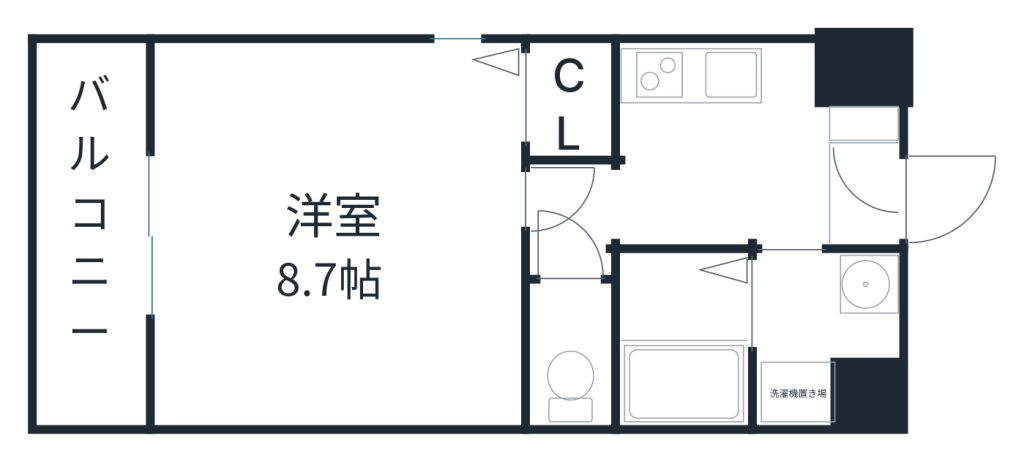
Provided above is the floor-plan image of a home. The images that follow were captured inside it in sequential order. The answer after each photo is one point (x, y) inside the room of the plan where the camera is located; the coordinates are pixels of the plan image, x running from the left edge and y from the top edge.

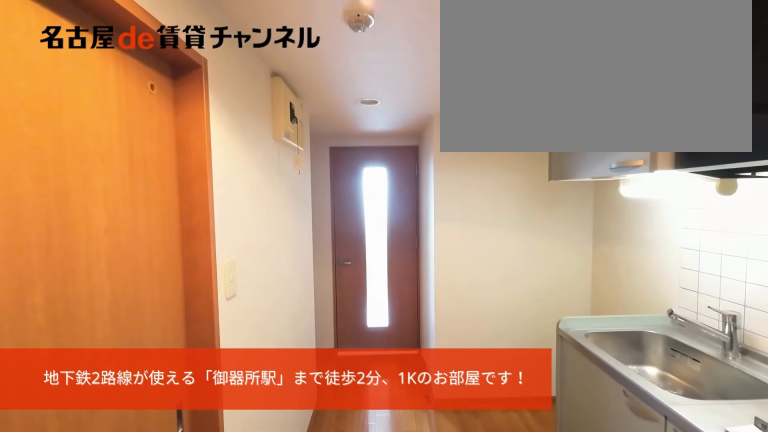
(870, 196)
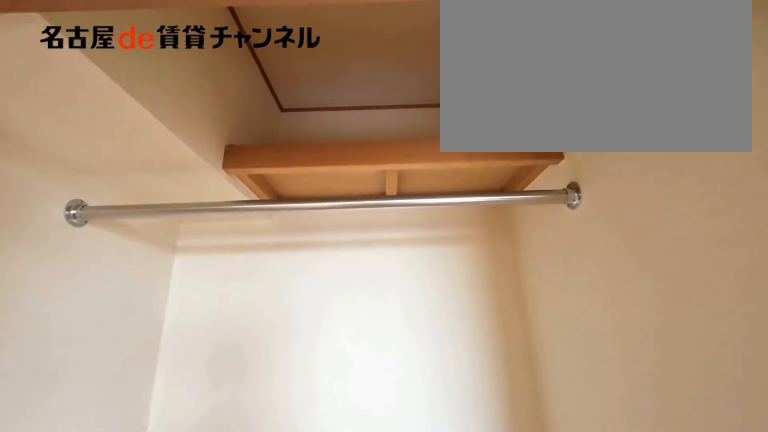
(567, 103)
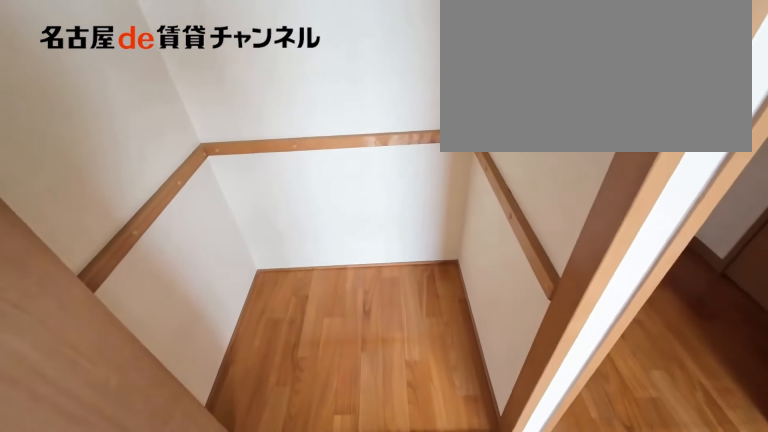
(567, 103)
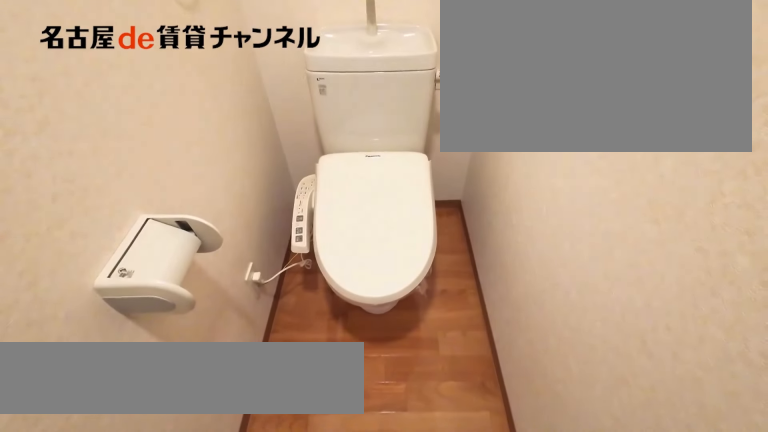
(571, 353)
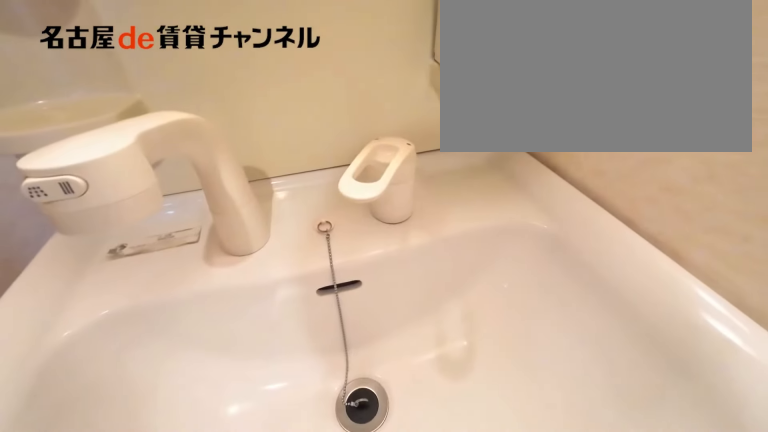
(828, 337)
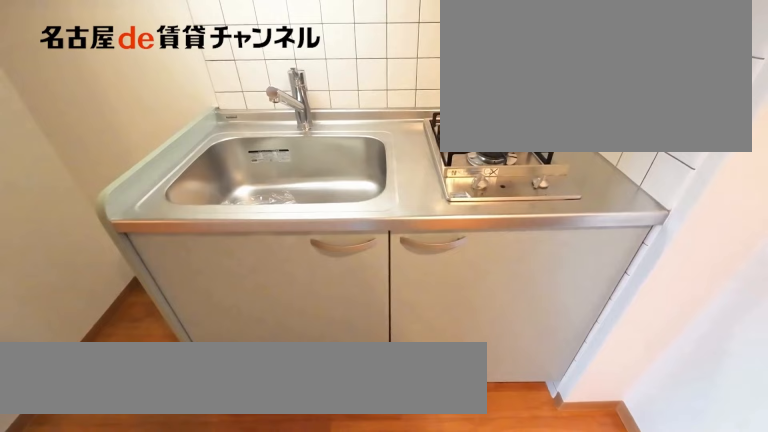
(715, 74)
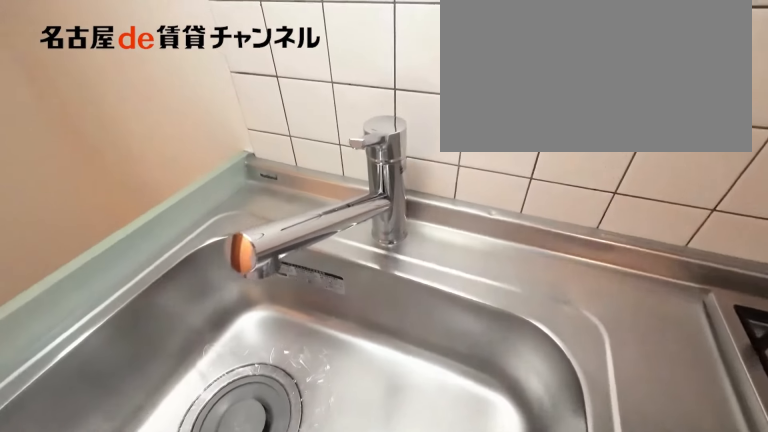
(714, 74)
